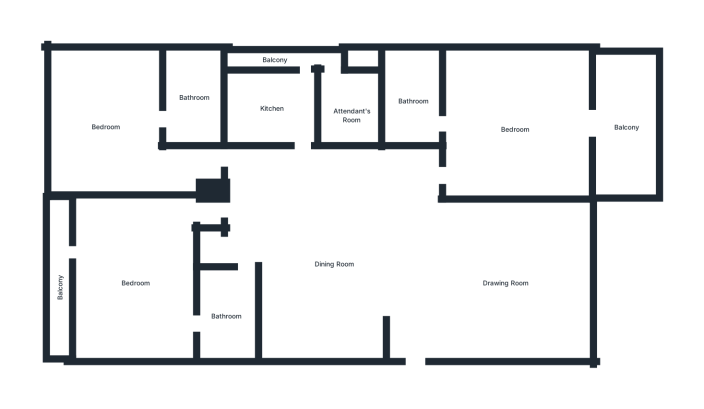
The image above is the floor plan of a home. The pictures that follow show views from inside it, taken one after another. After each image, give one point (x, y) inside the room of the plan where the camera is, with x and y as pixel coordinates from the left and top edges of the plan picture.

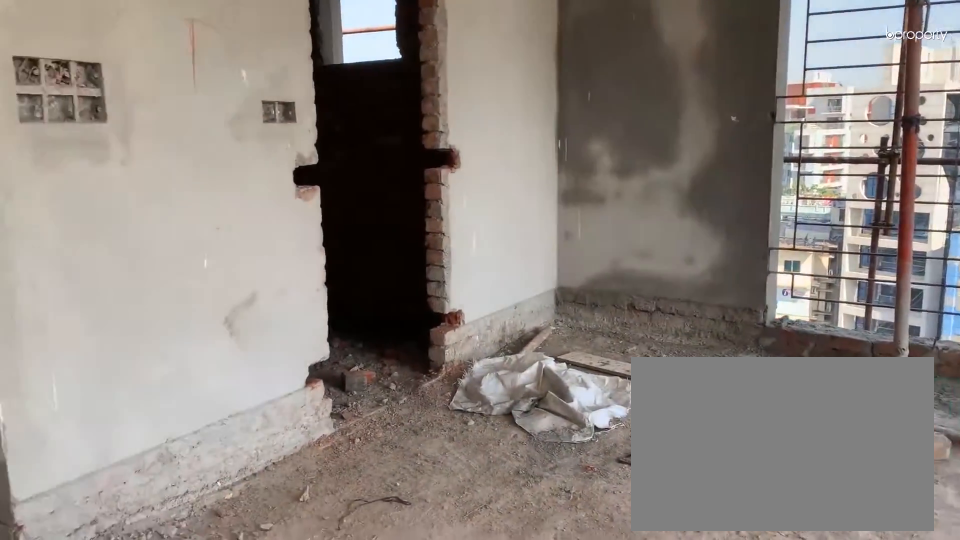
(512, 126)
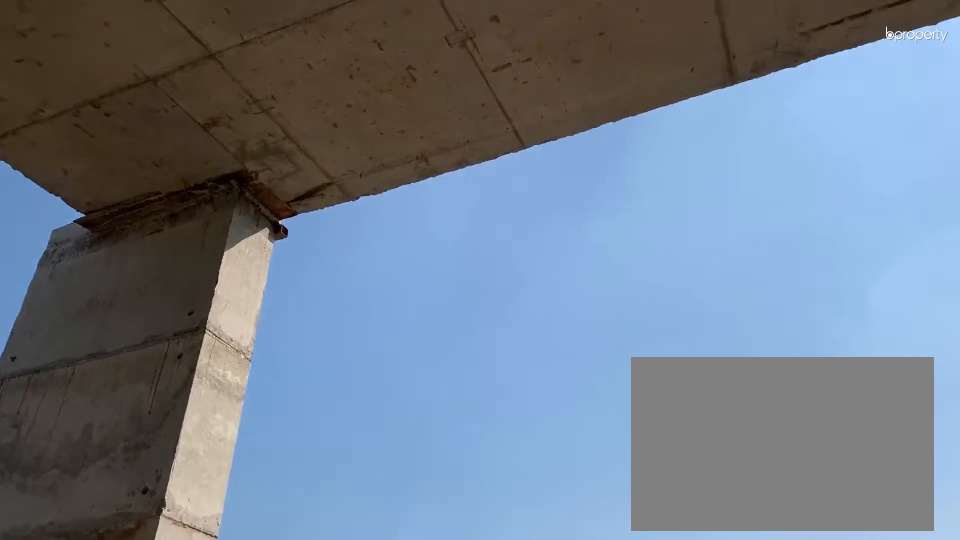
(626, 126)
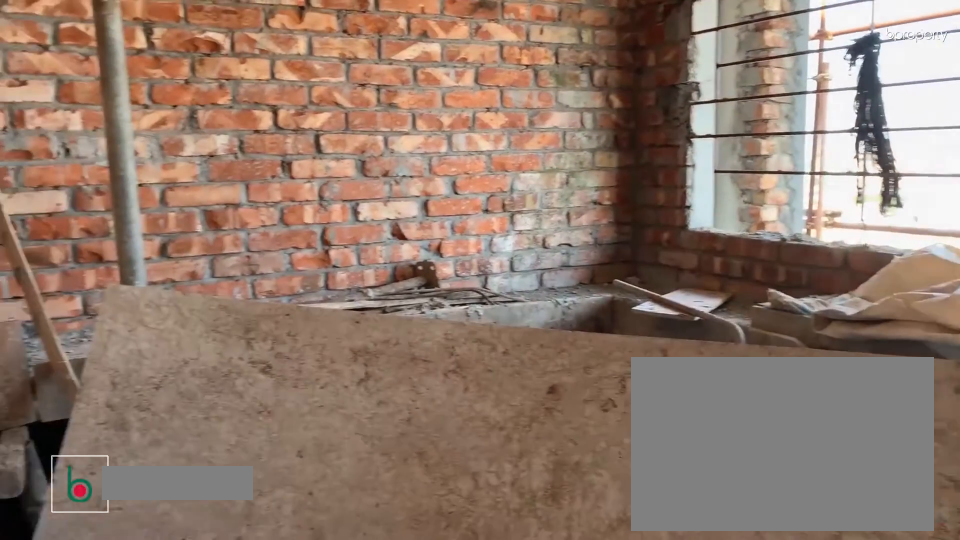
(278, 108)
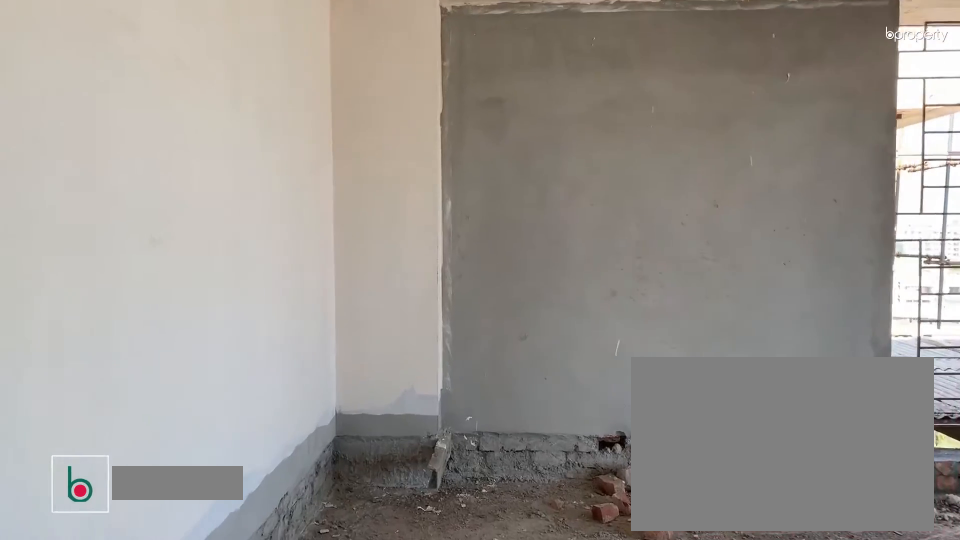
(105, 128)
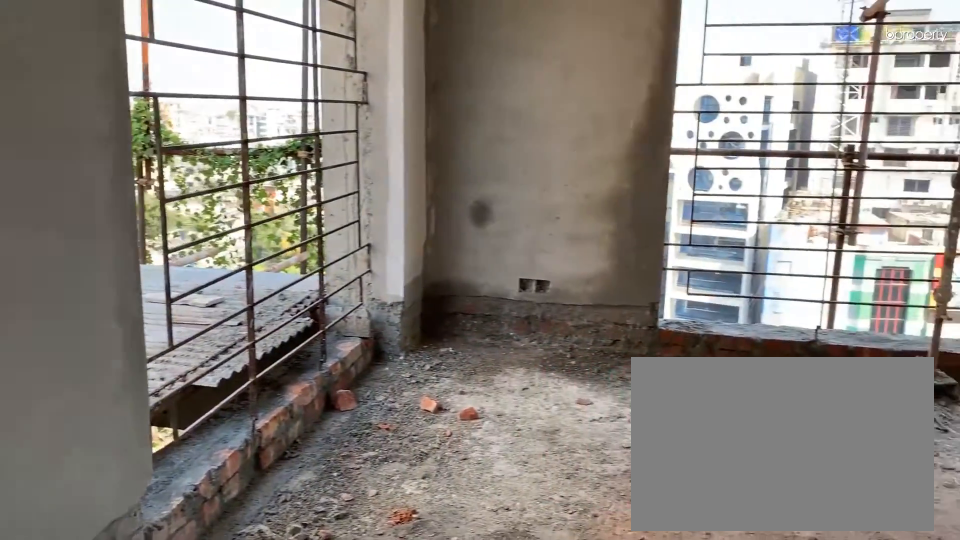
(105, 128)
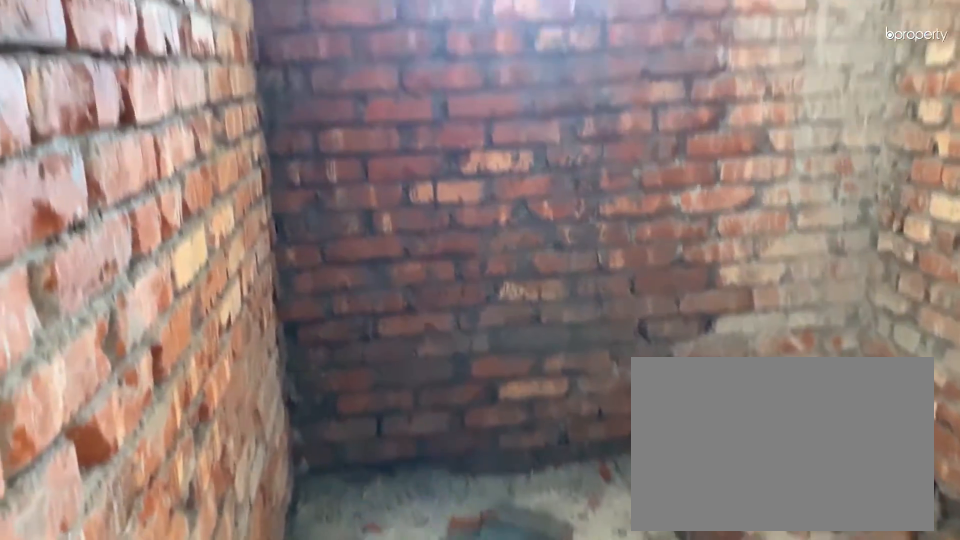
(194, 103)
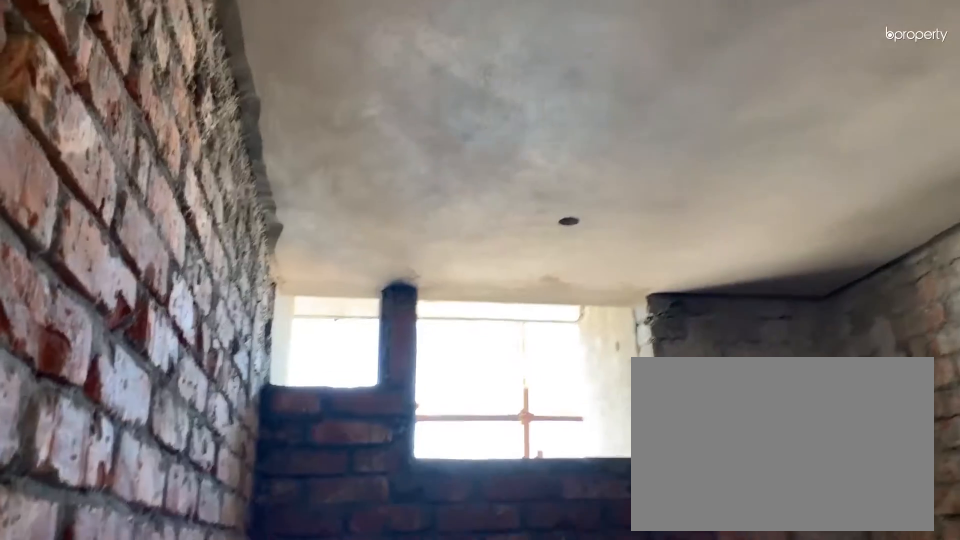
(194, 103)
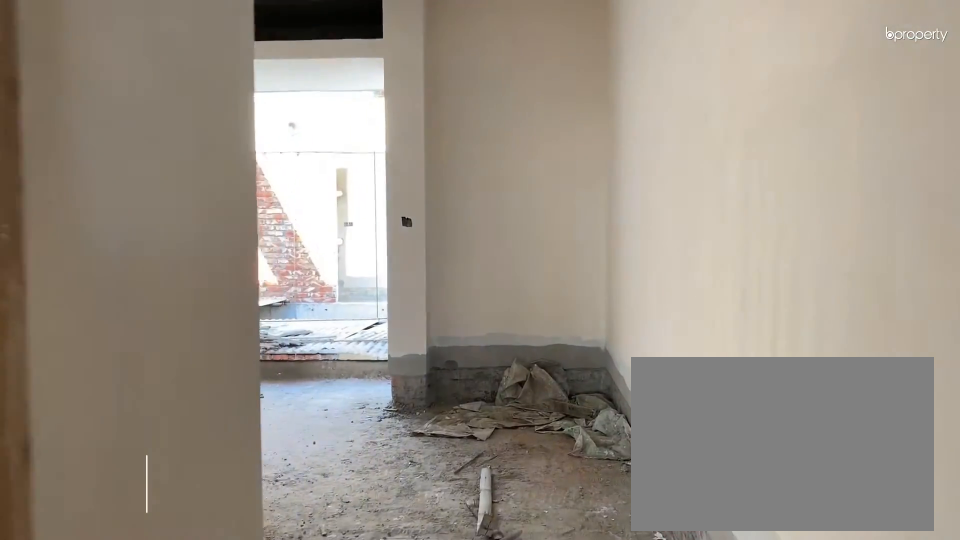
(240, 213)
